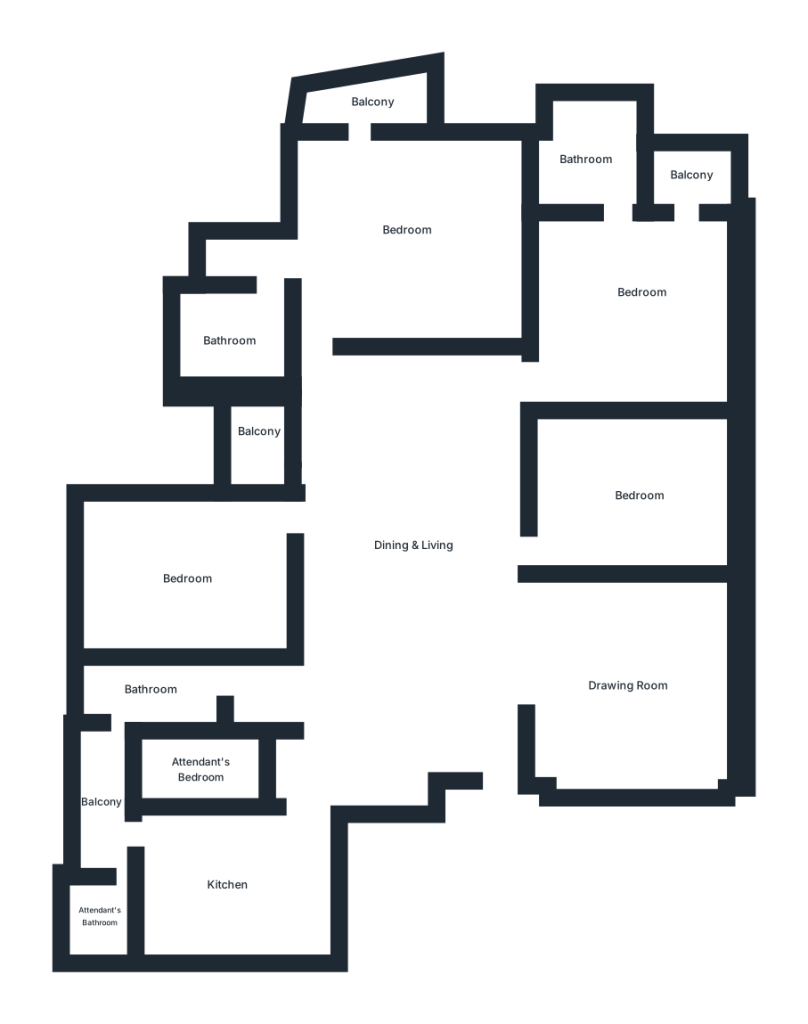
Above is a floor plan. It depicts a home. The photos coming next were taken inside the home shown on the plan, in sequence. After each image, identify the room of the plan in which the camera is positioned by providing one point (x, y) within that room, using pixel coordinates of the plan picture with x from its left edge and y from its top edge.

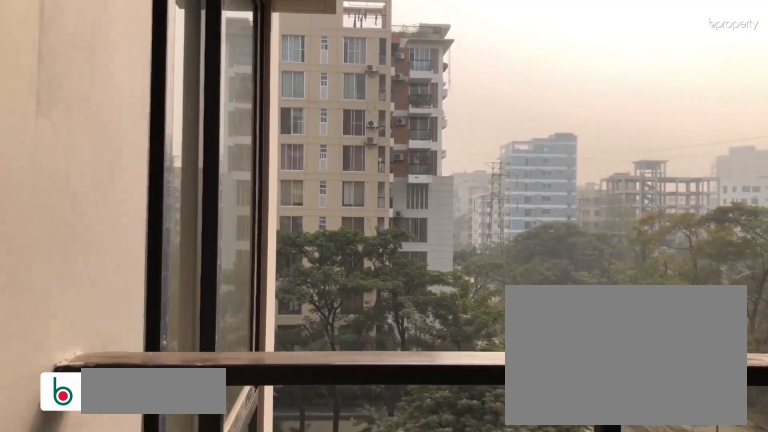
(258, 441)
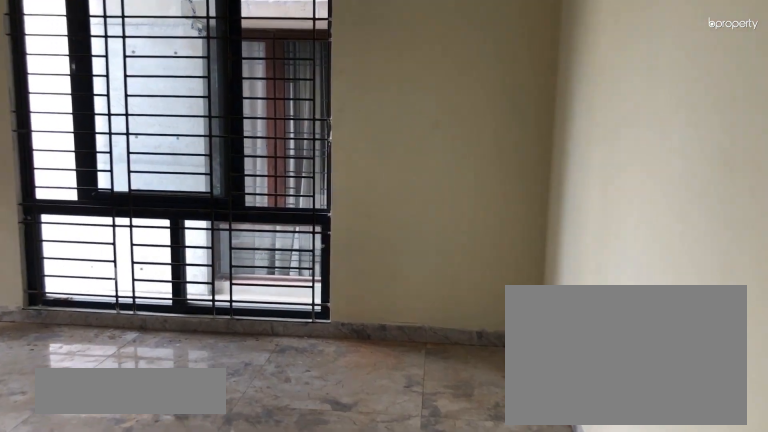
(626, 304)
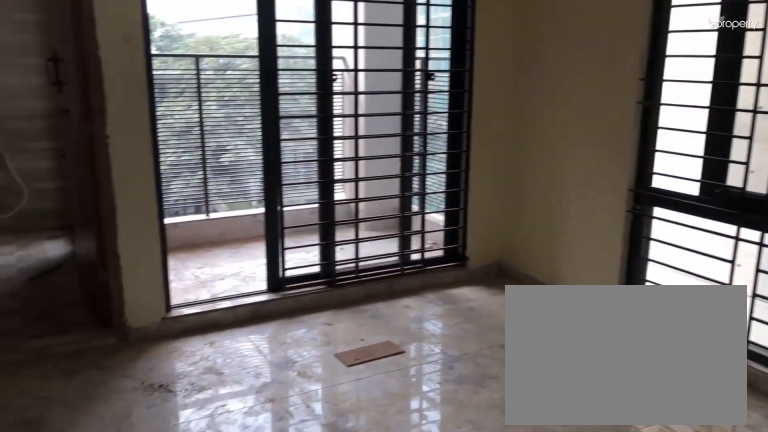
(626, 304)
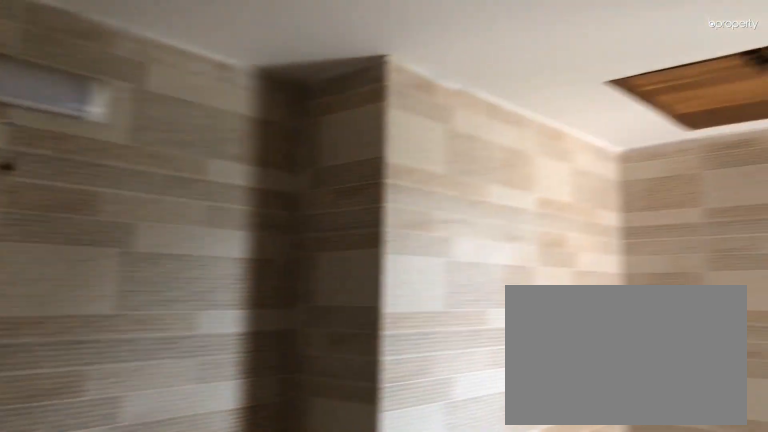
(588, 161)
